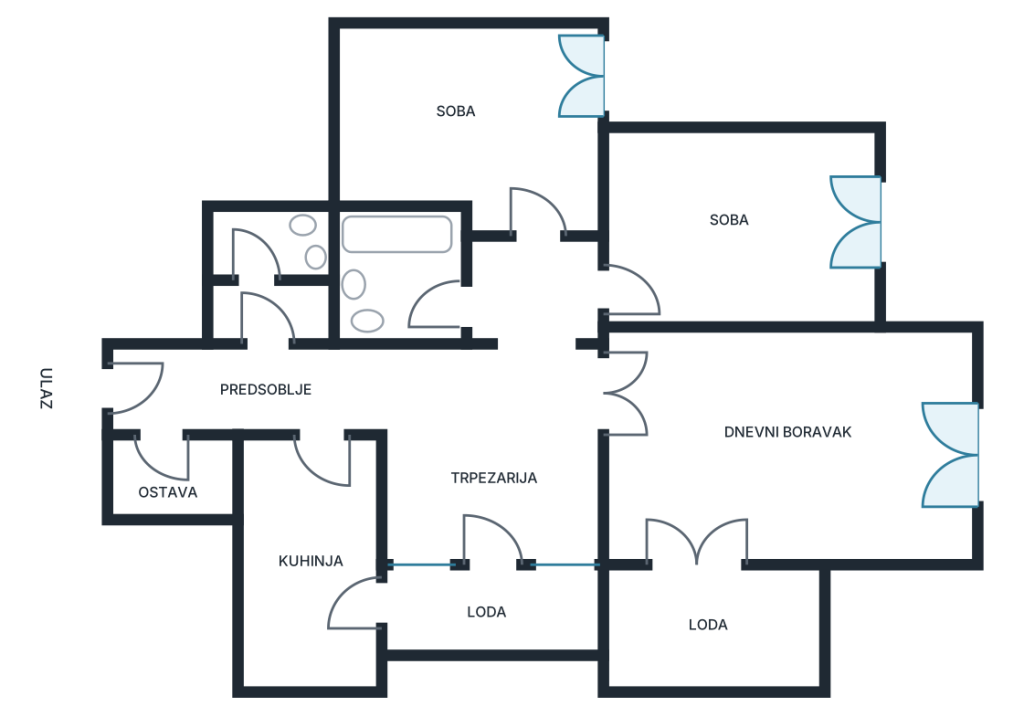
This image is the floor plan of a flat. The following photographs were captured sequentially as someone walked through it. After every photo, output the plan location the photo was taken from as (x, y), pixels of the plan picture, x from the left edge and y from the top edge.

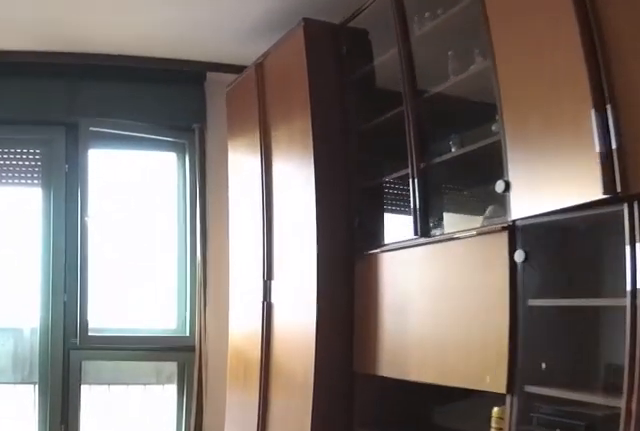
(702, 417)
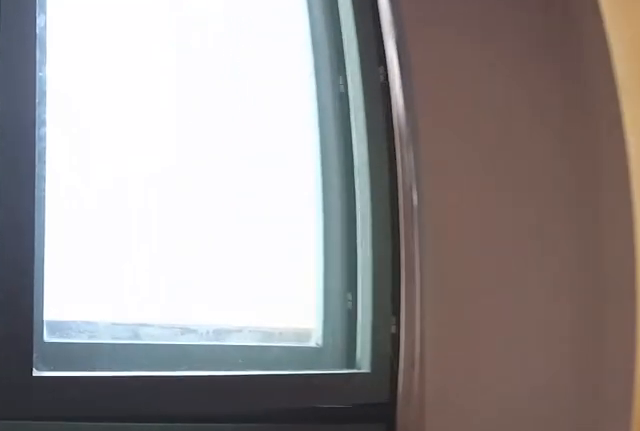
(851, 449)
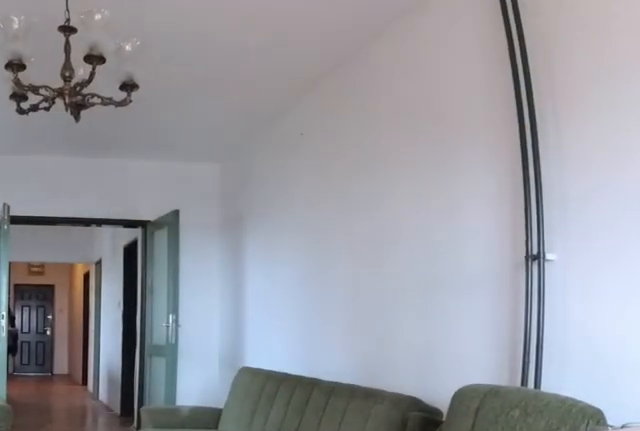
(937, 458)
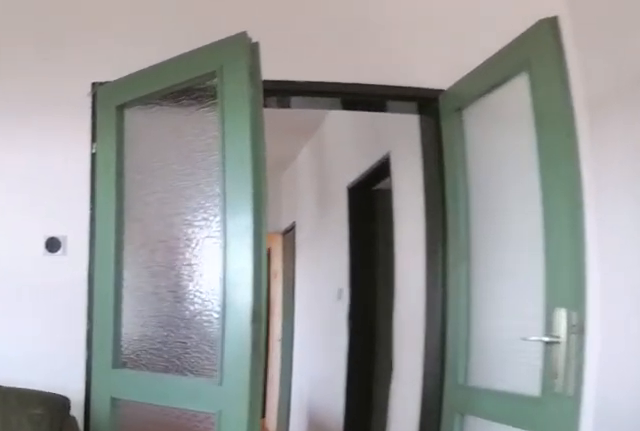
(747, 458)
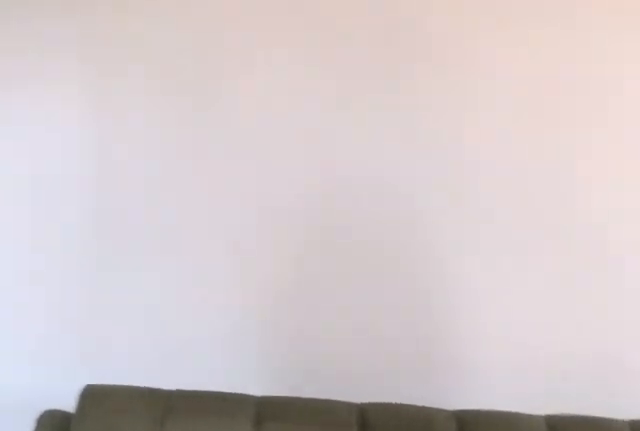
(723, 443)
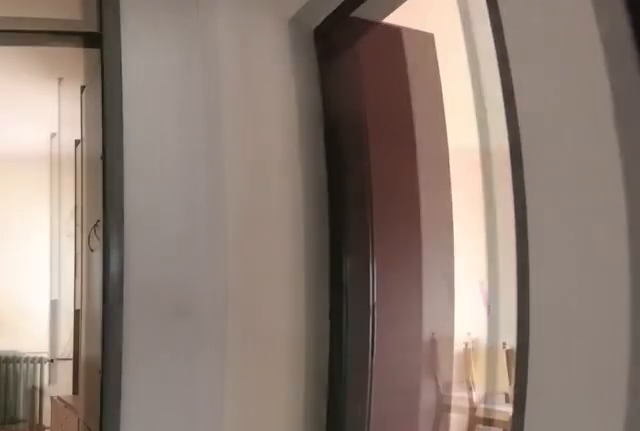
(540, 404)
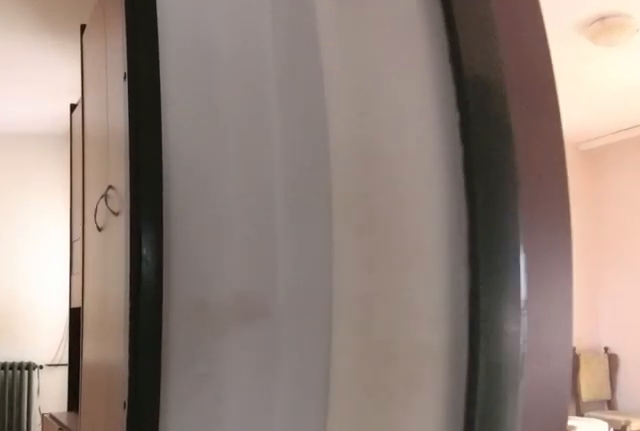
(535, 360)
